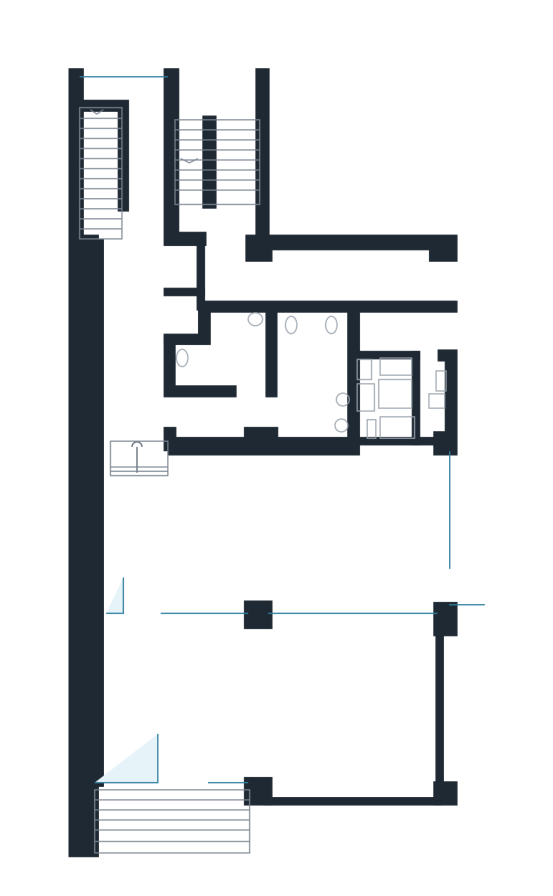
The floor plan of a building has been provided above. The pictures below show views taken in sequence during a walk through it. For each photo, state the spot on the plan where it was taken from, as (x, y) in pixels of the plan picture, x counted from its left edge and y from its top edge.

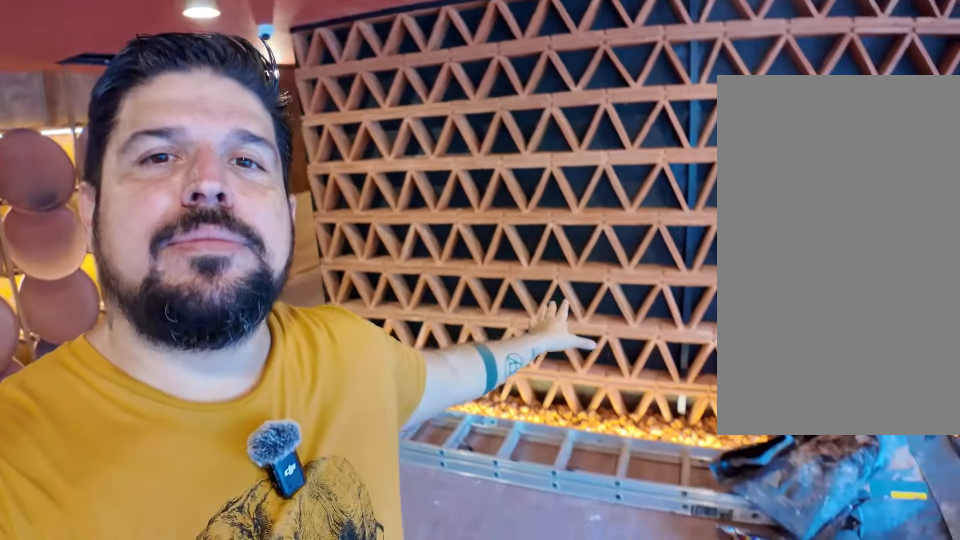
(166, 530)
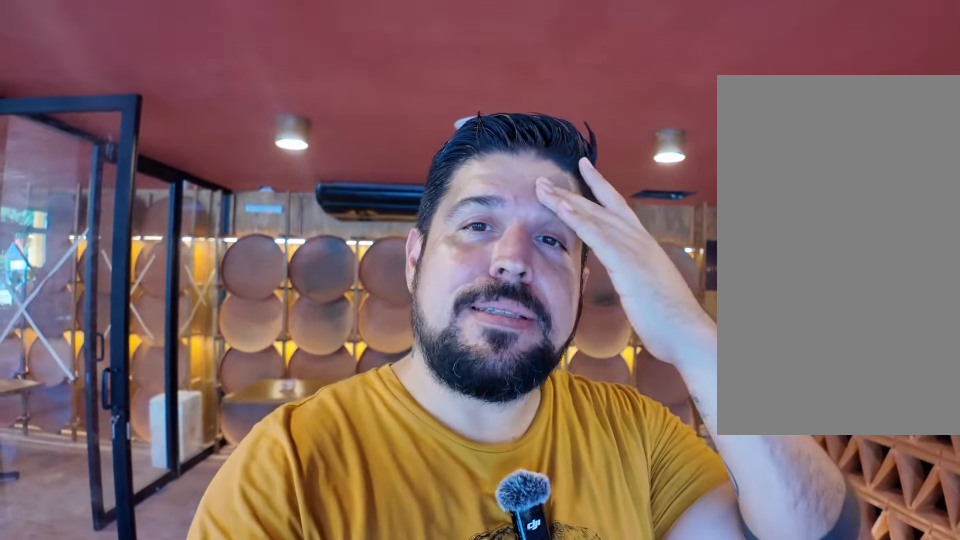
(166, 530)
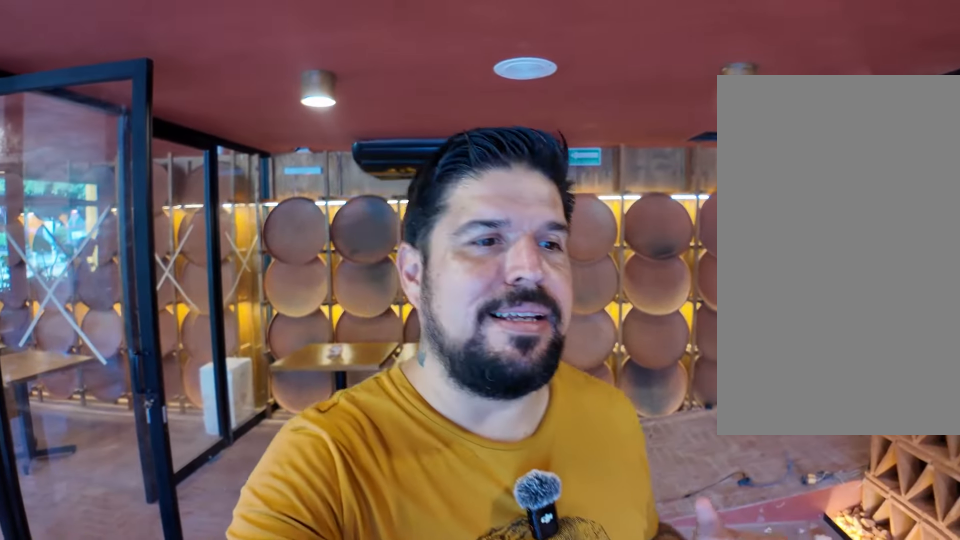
(311, 527)
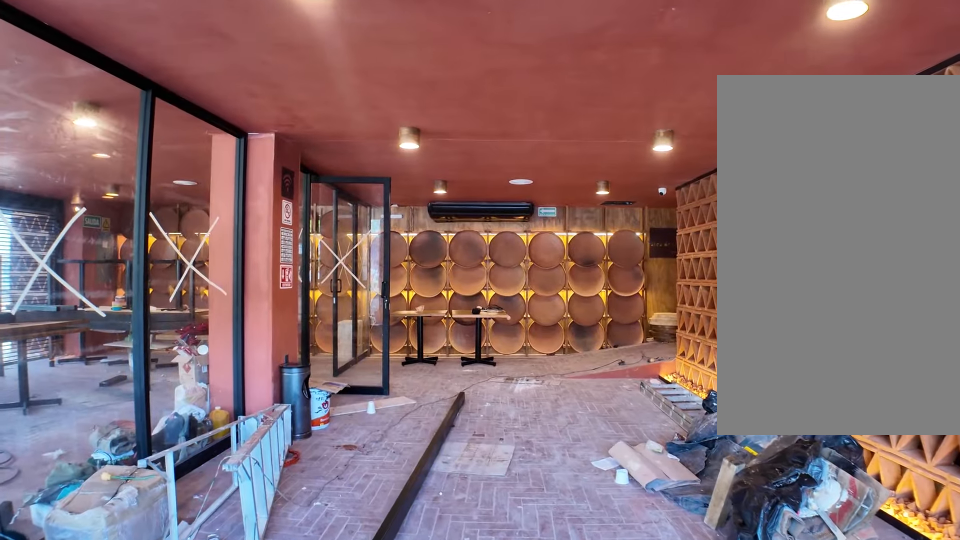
(390, 527)
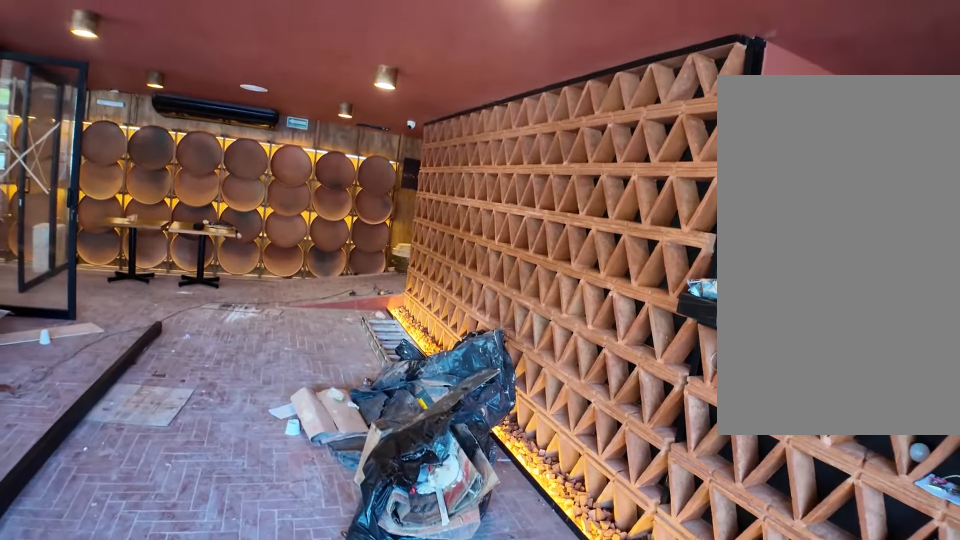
(388, 525)
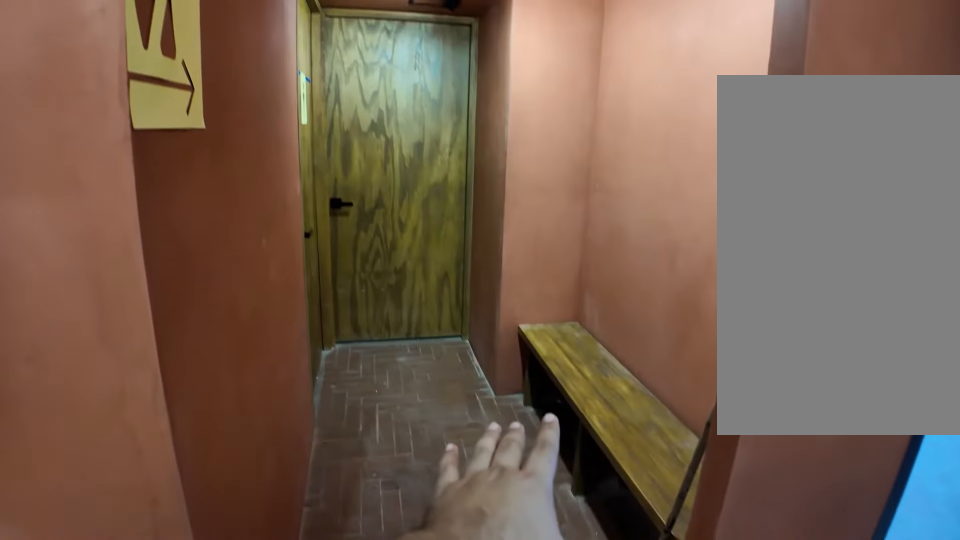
(133, 416)
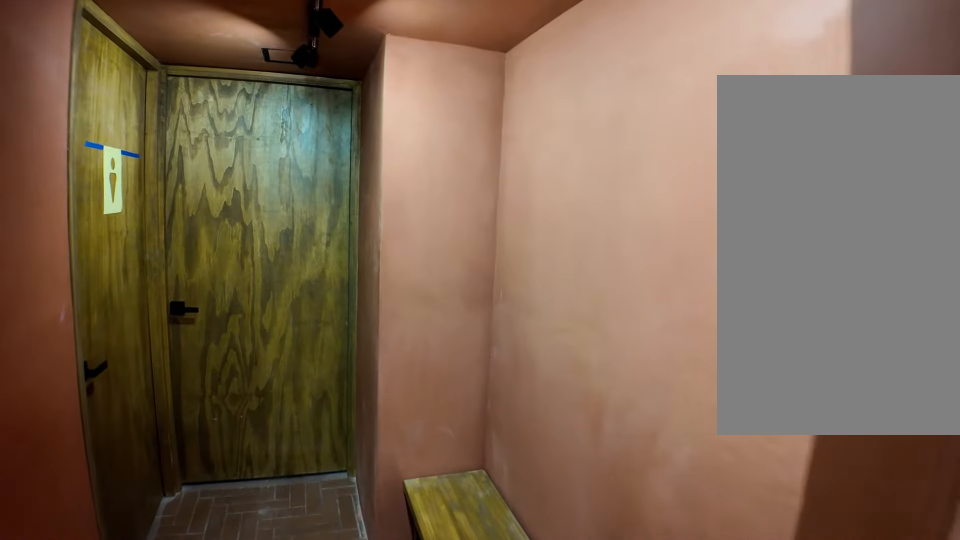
(133, 416)
